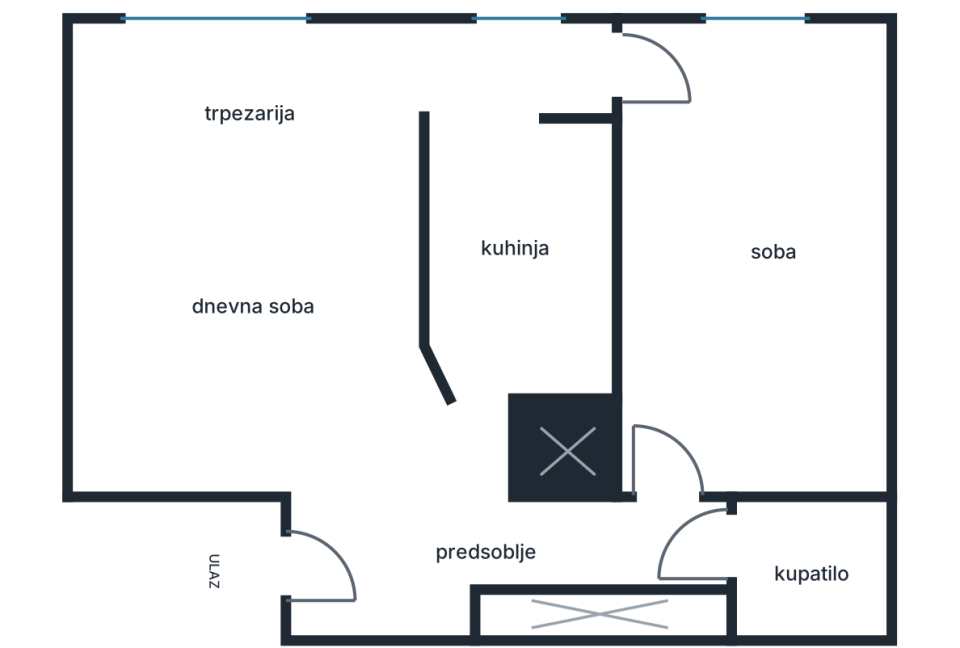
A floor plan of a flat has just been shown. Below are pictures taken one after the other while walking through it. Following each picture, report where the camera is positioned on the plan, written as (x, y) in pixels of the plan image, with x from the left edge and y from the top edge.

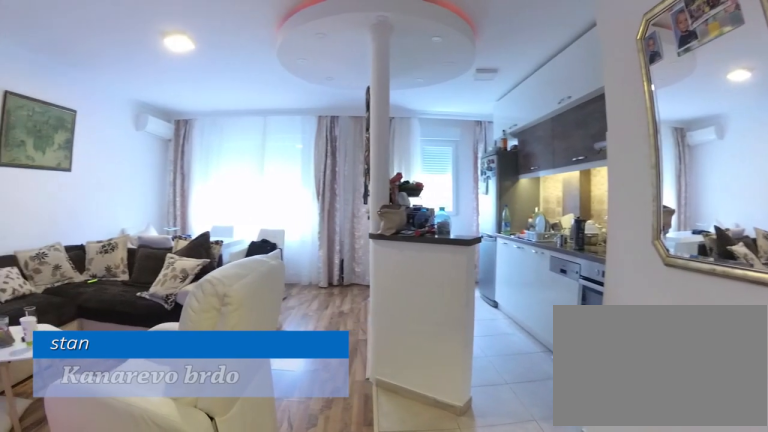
(420, 558)
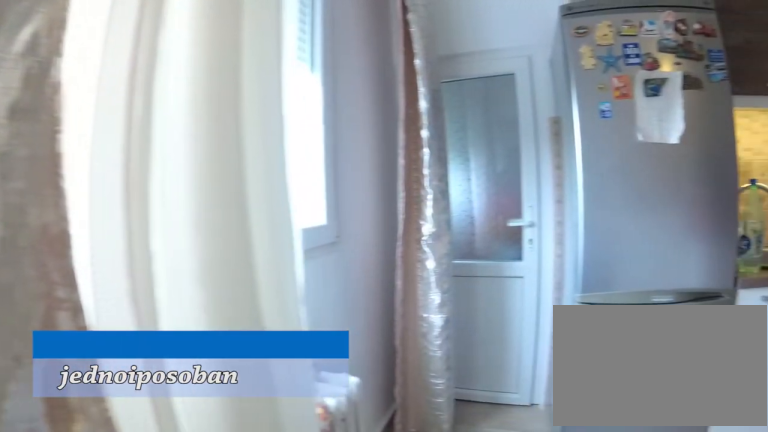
(399, 102)
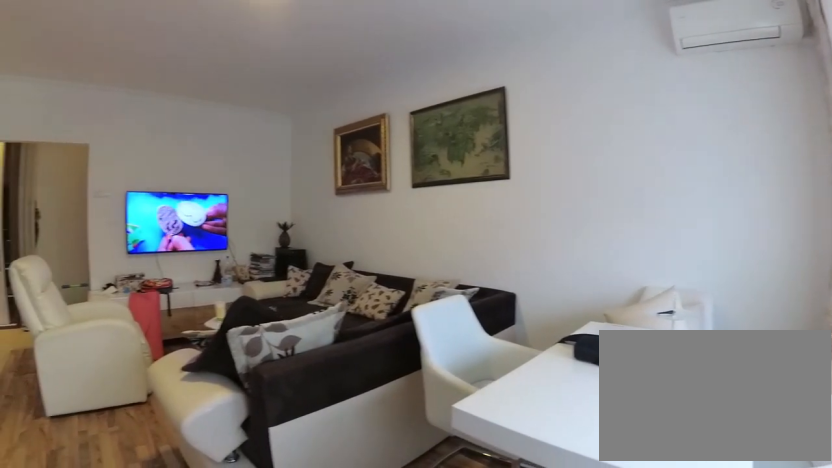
(391, 88)
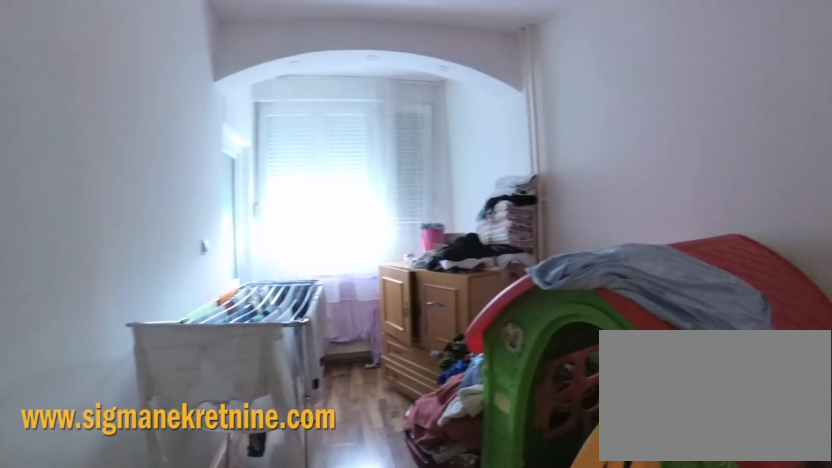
(673, 310)
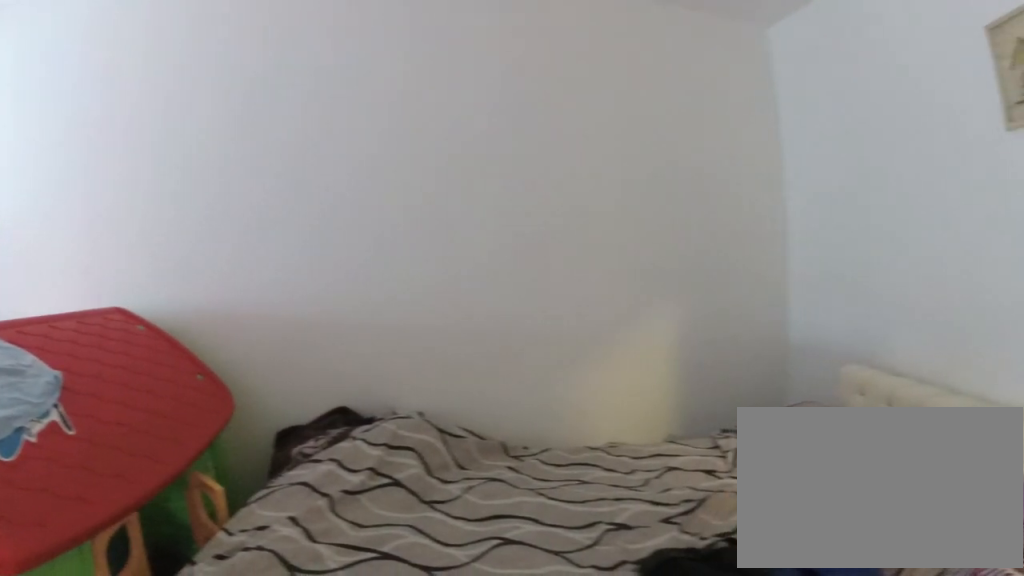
(704, 279)
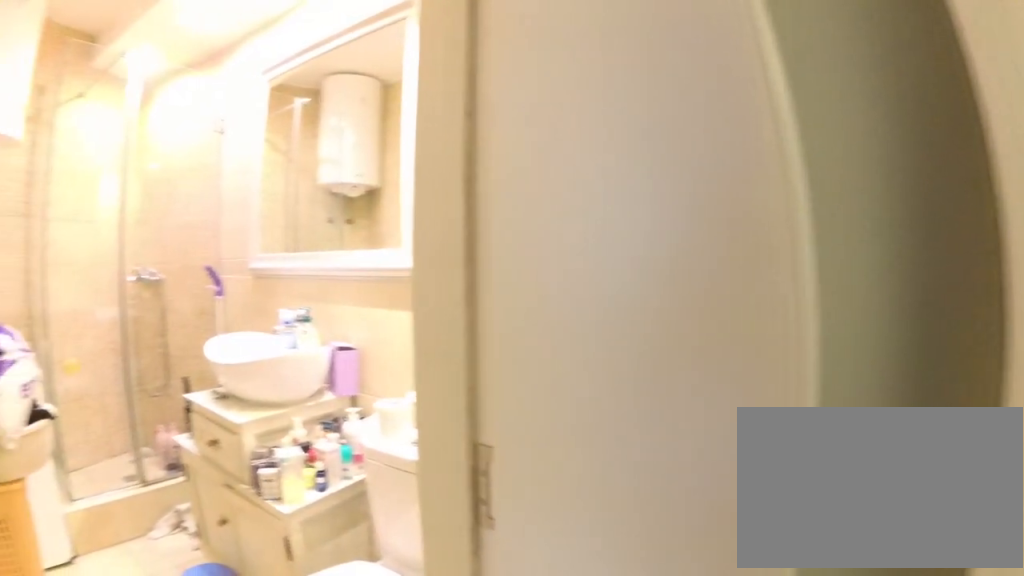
(666, 501)
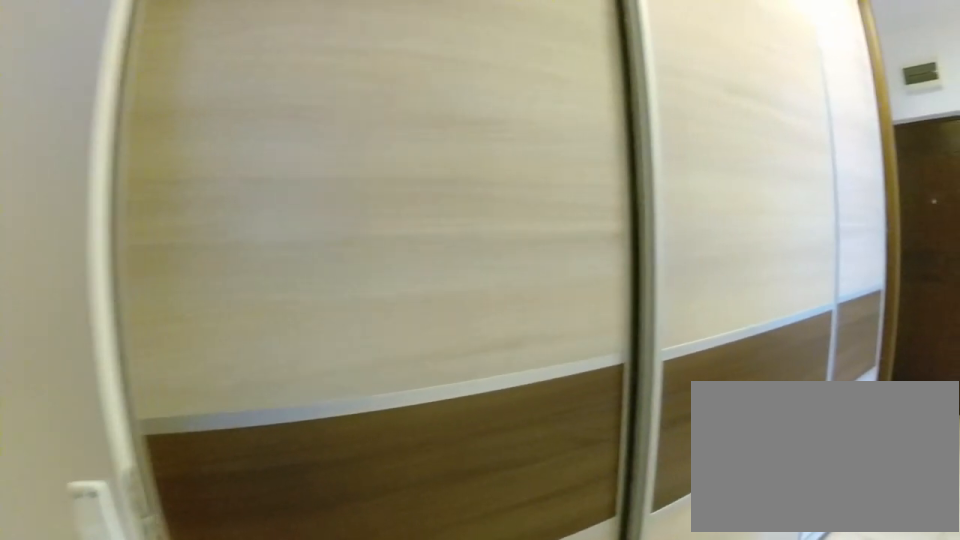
(694, 515)
